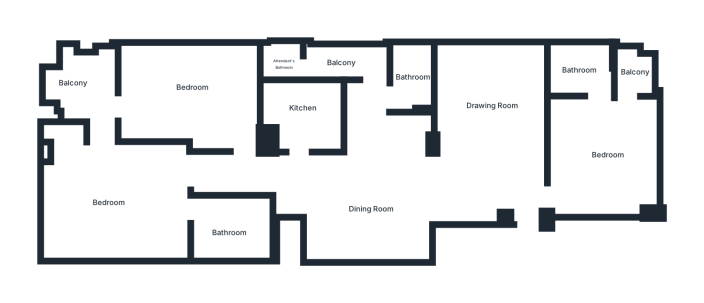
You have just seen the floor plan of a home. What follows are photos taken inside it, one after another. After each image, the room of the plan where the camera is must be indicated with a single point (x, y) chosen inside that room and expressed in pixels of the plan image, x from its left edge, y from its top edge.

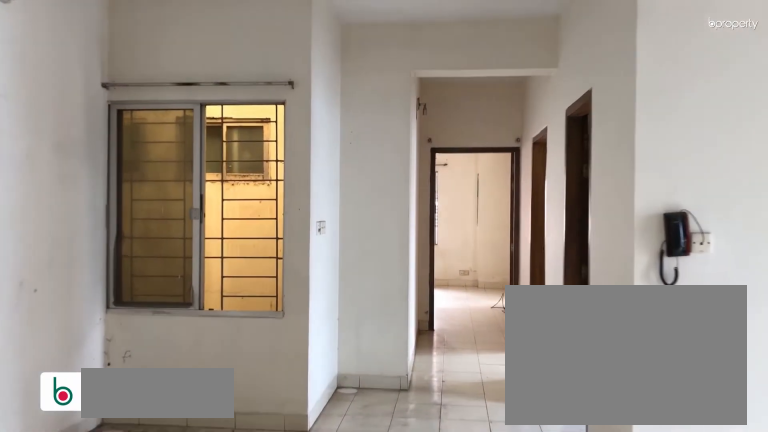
(366, 210)
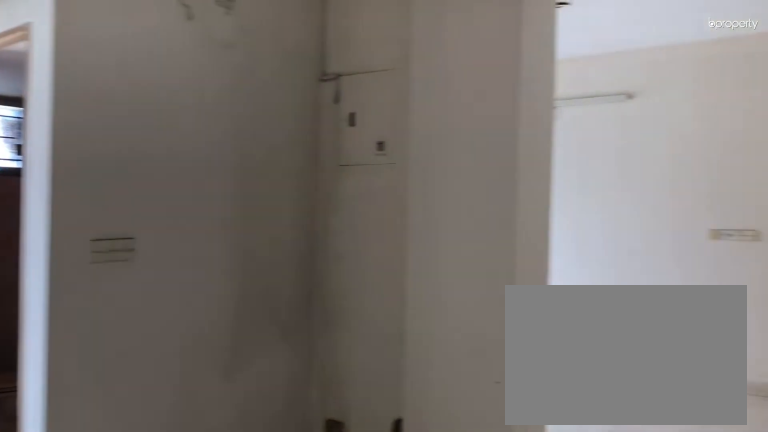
(366, 210)
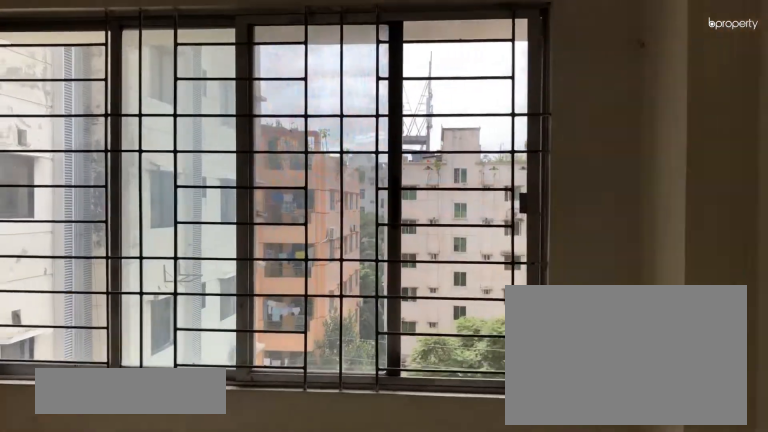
(604, 153)
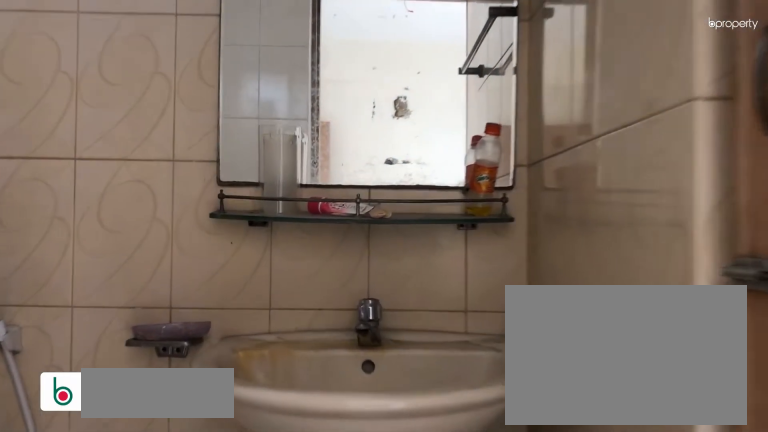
(575, 71)
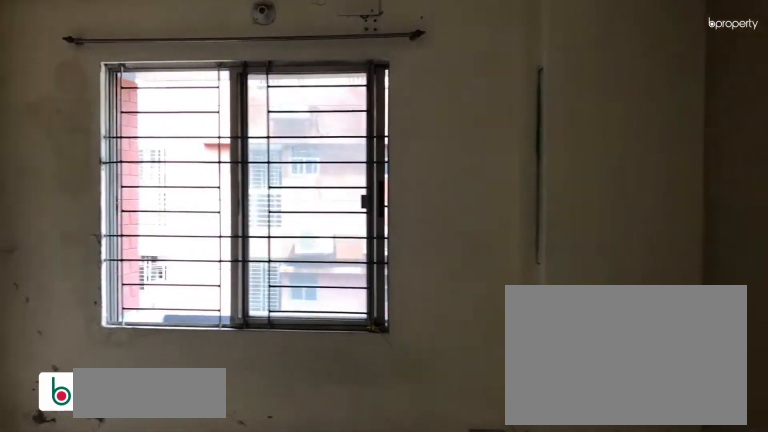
(115, 200)
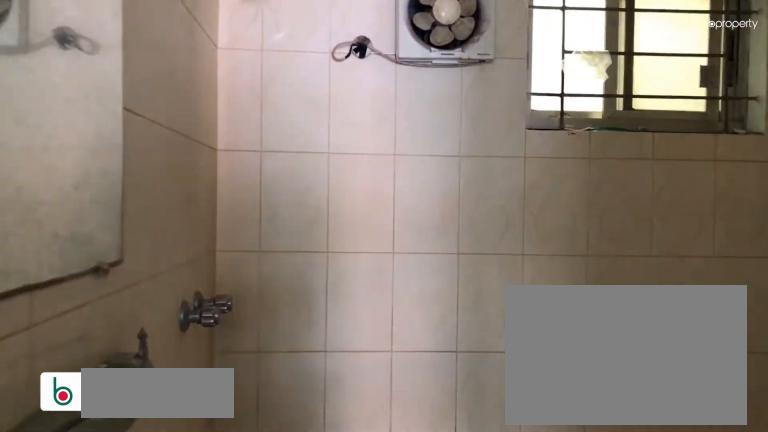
(228, 229)
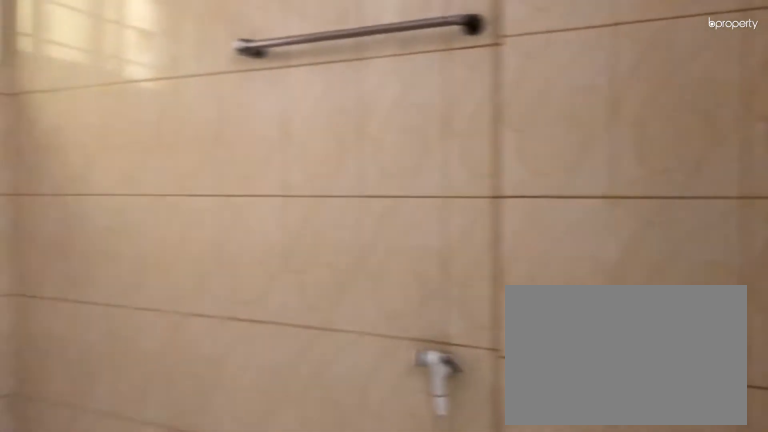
(228, 229)
